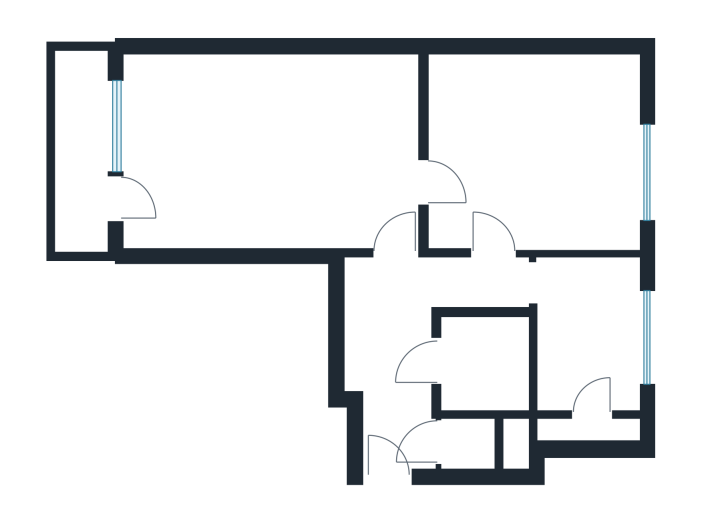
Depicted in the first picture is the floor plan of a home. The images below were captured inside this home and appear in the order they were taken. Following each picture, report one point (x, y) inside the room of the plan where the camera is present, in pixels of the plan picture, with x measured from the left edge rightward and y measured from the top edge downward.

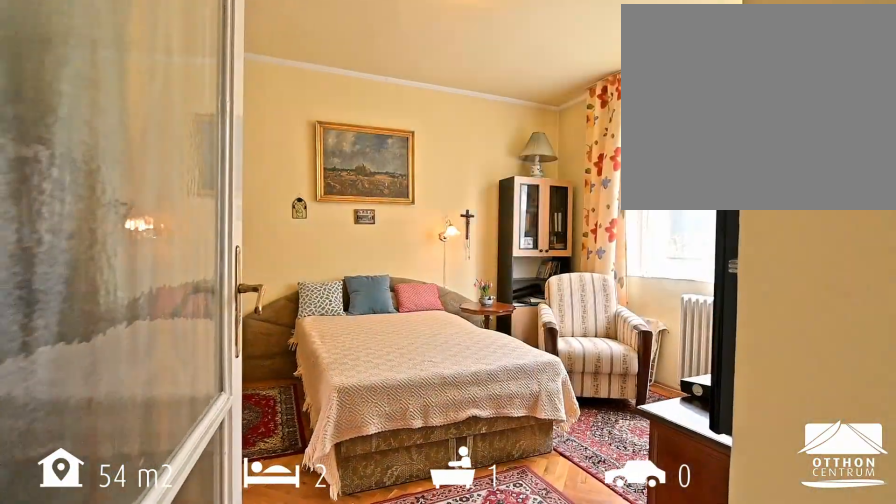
(539, 152)
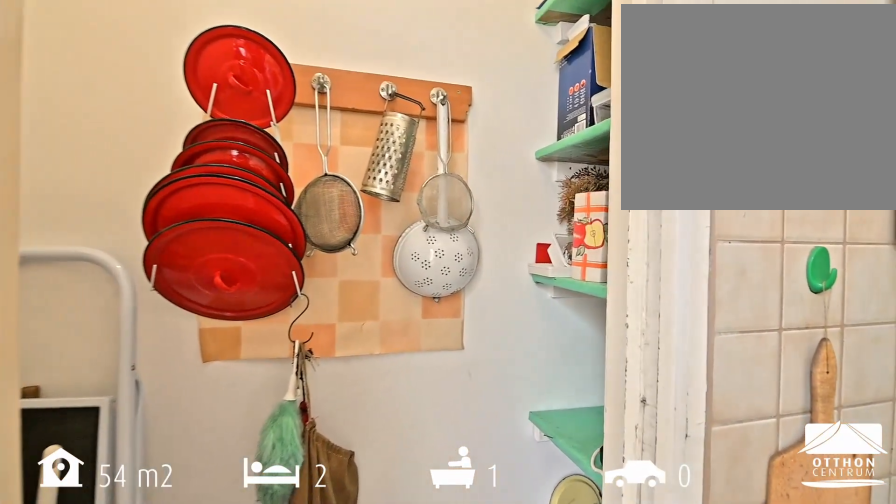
(587, 344)
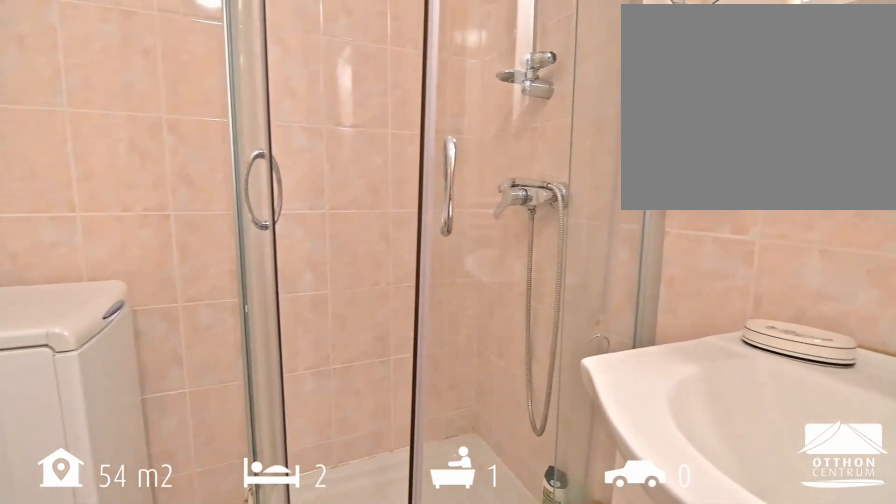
(487, 363)
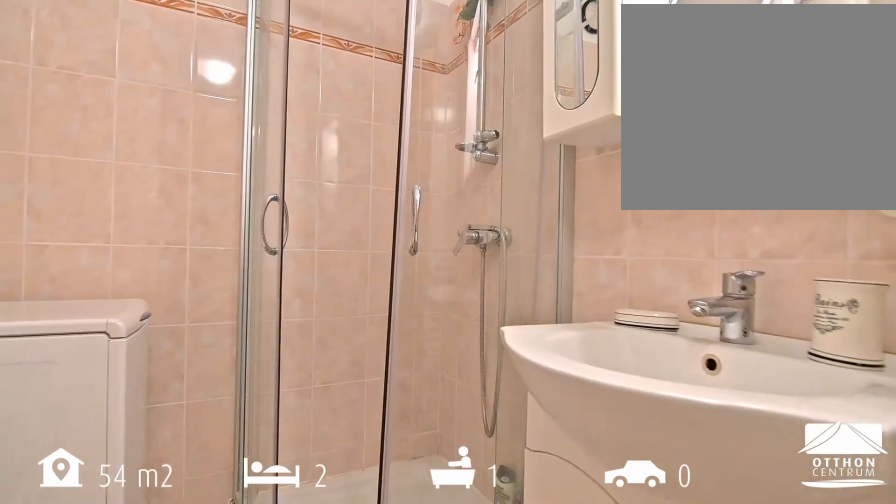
(487, 363)
